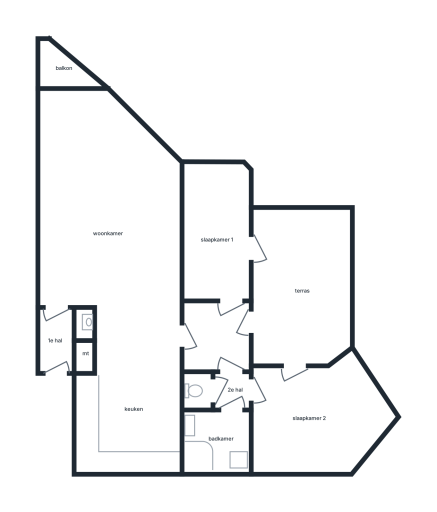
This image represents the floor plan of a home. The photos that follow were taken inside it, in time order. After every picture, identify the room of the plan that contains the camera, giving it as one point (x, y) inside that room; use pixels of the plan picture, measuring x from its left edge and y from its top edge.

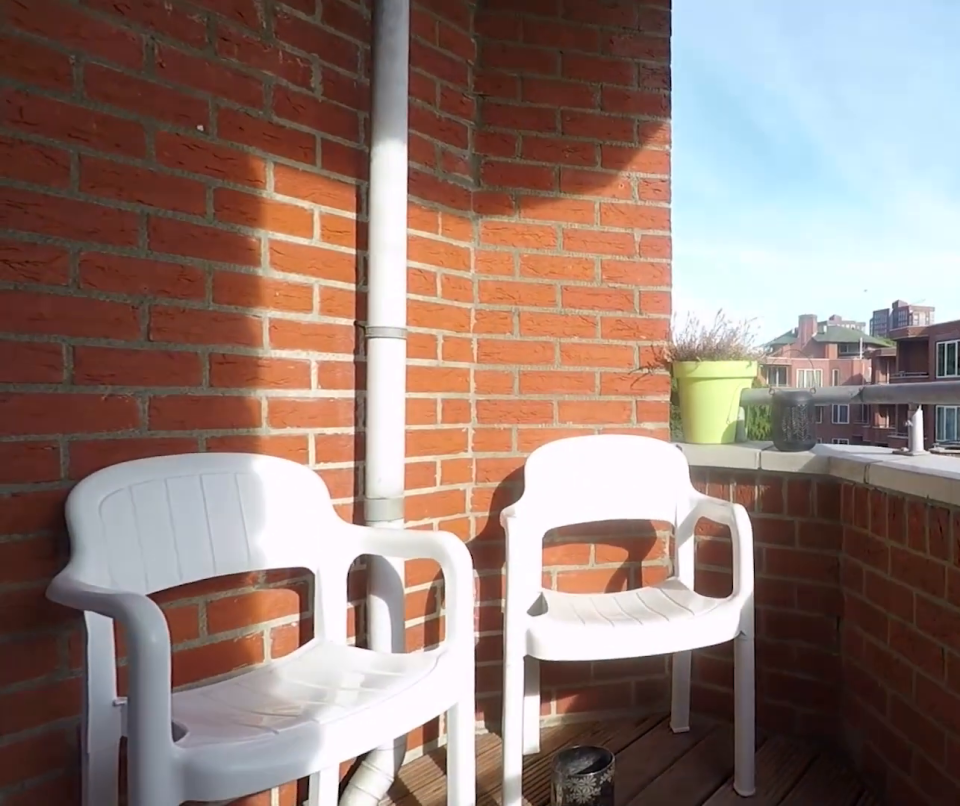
(63, 67)
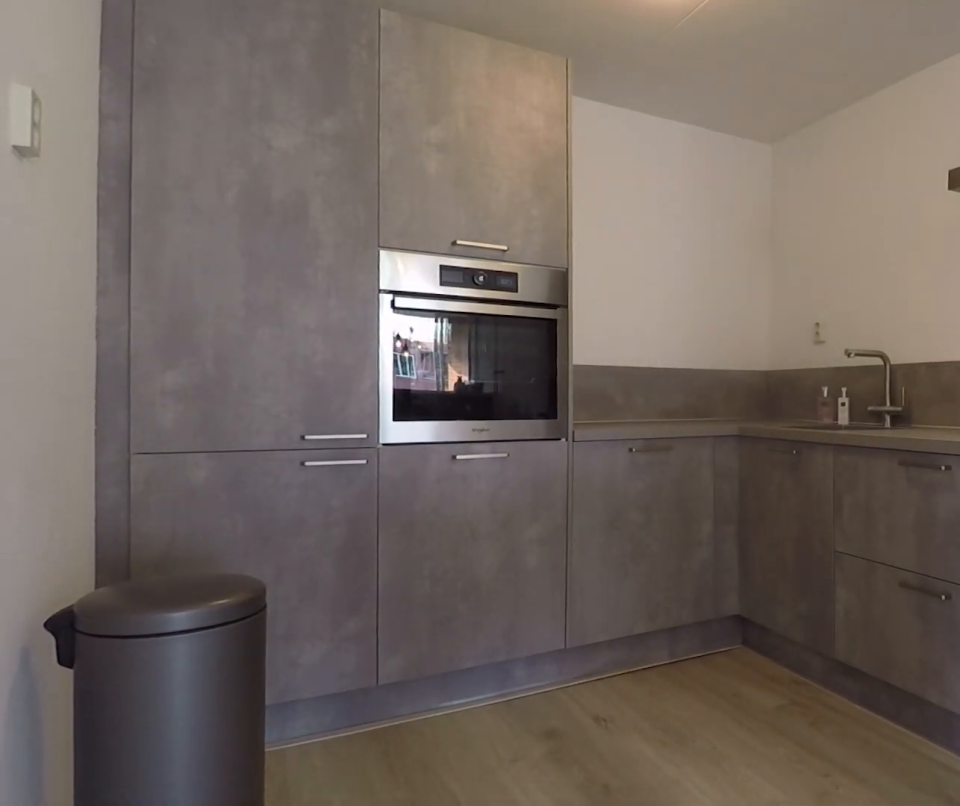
(129, 422)
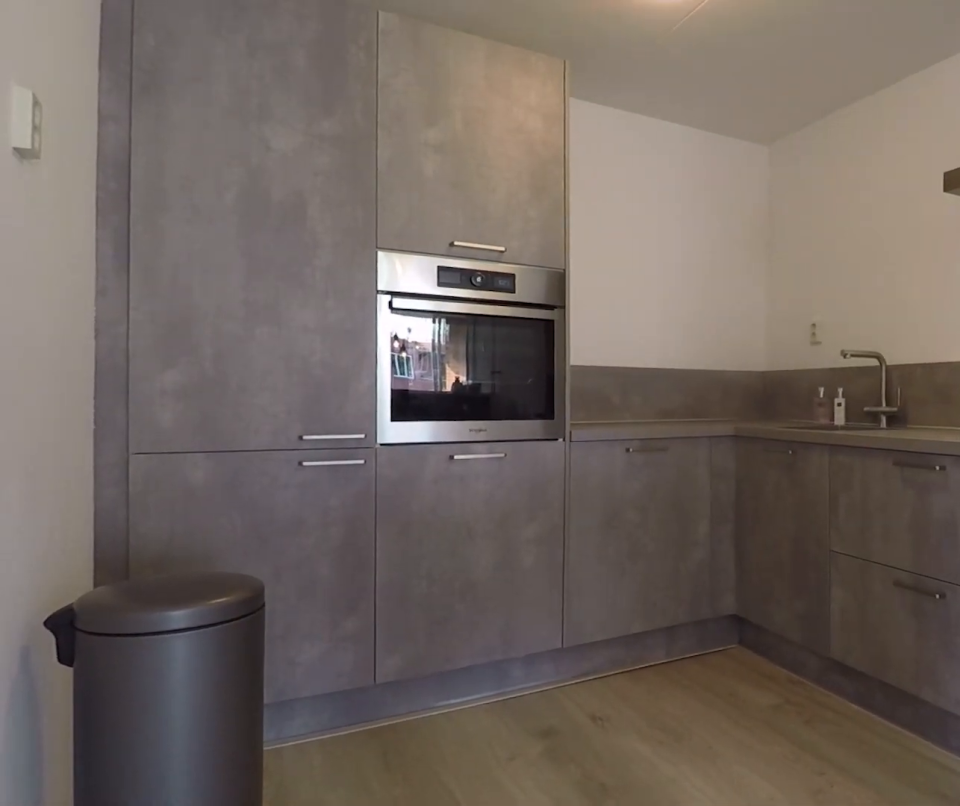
(129, 422)
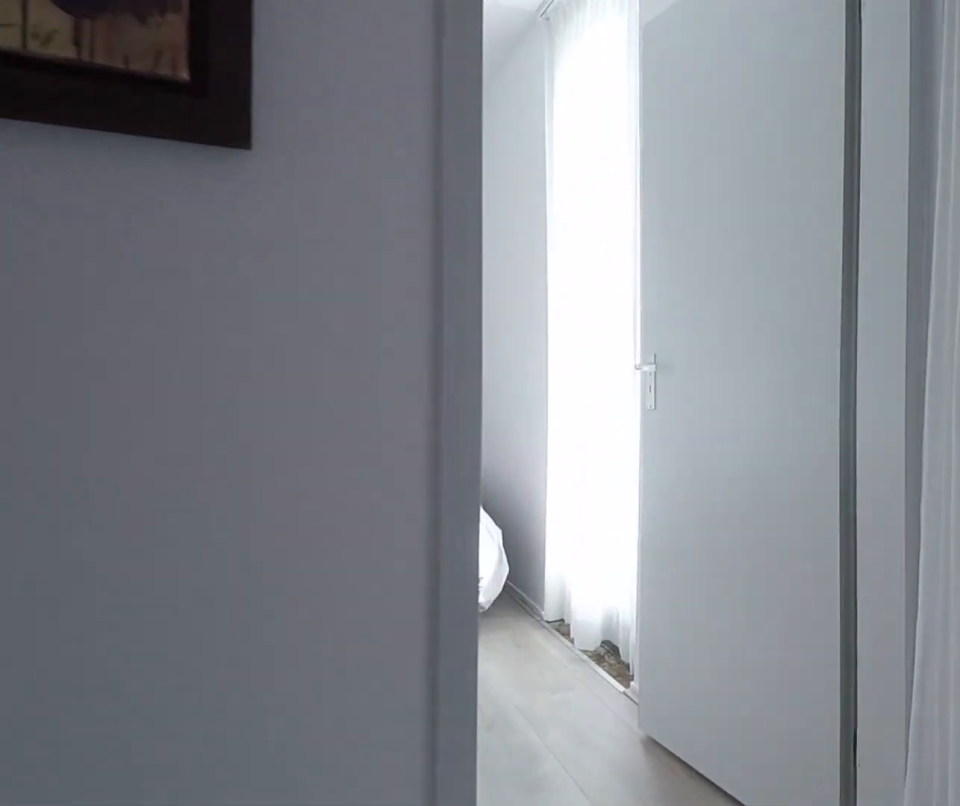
(219, 347)
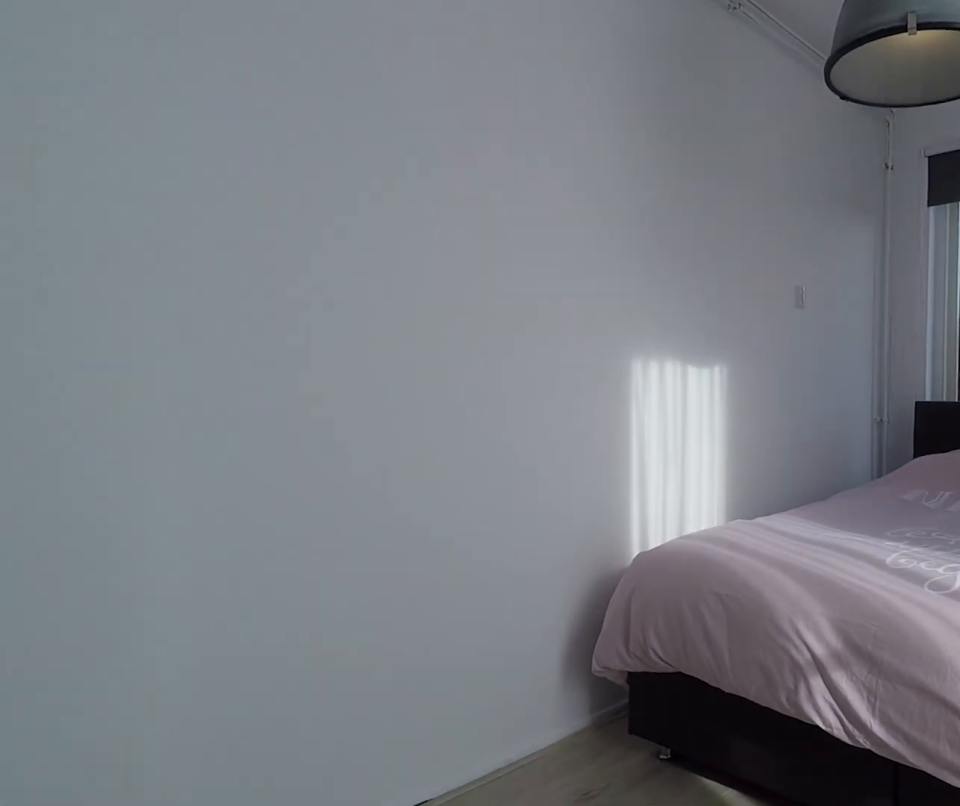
(215, 233)
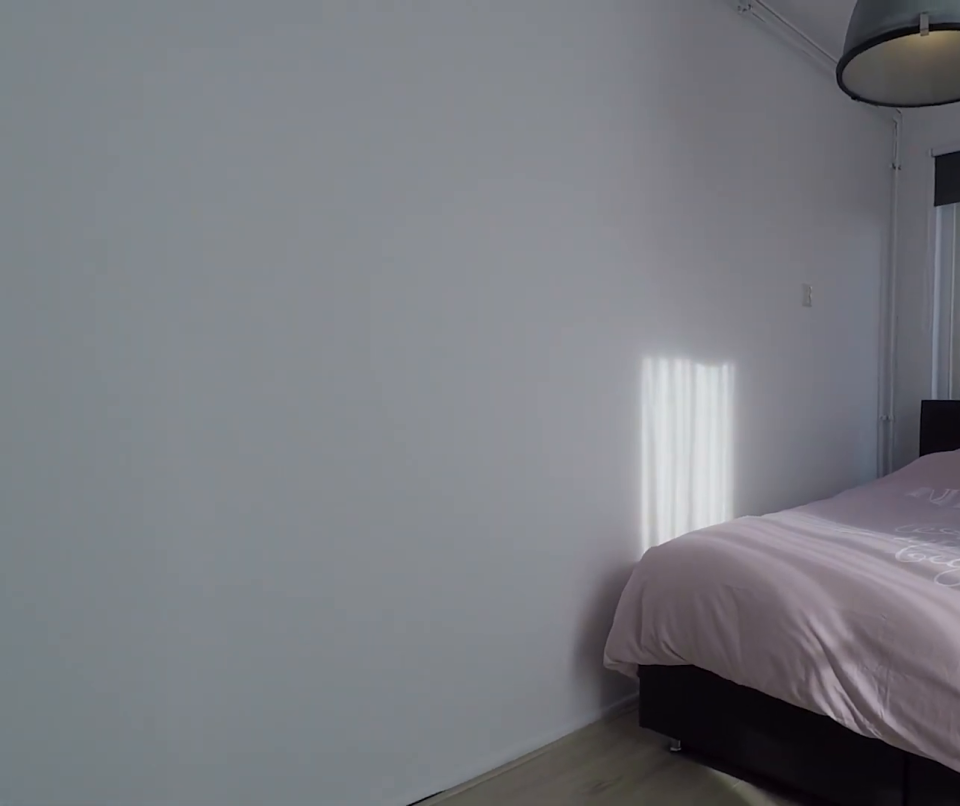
(215, 233)
